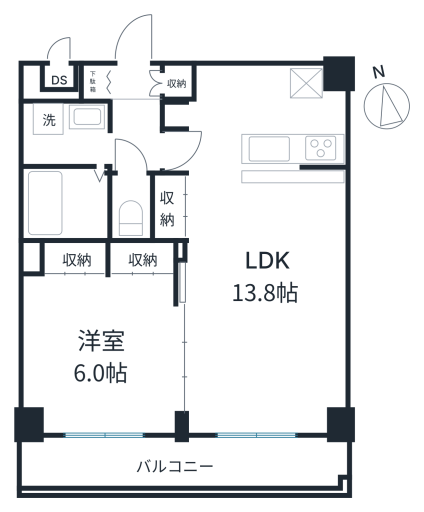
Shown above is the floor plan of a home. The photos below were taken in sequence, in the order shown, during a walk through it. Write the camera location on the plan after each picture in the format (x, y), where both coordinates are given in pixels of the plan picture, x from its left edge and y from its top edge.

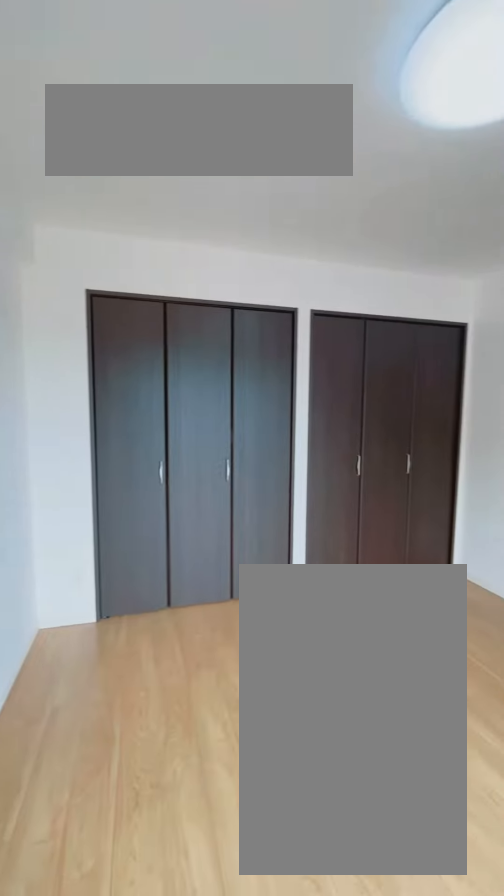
(66, 387)
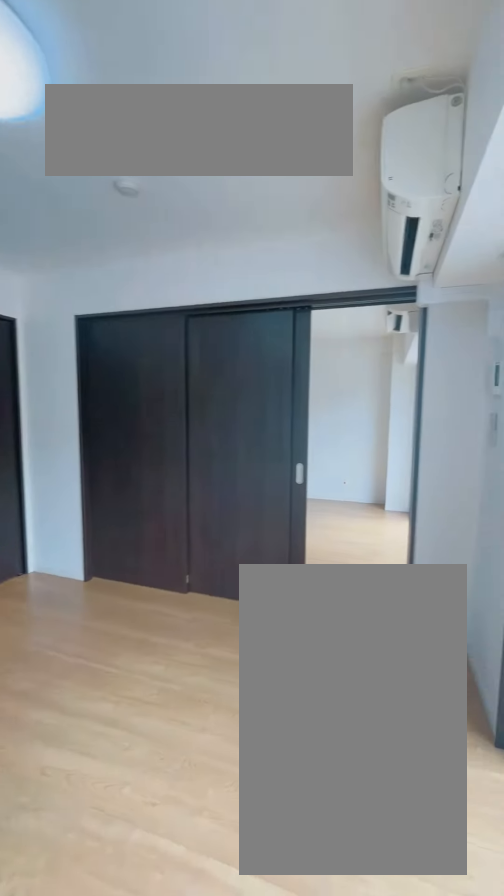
(69, 390)
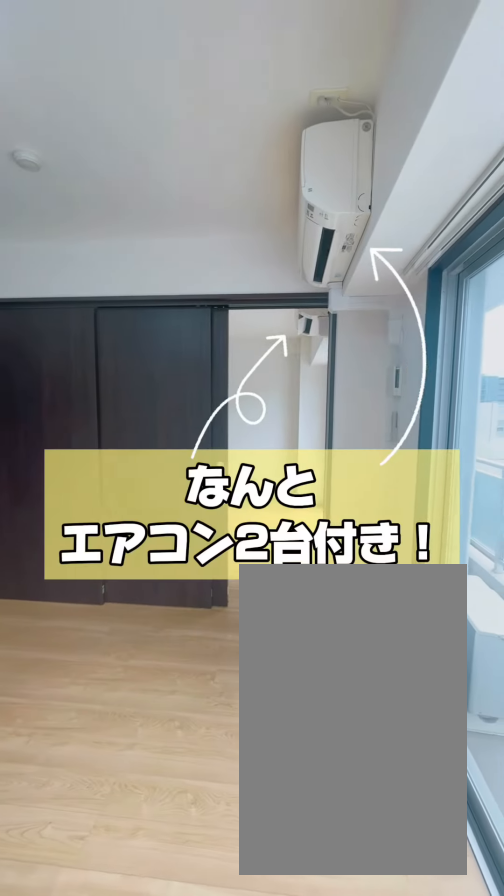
(69, 391)
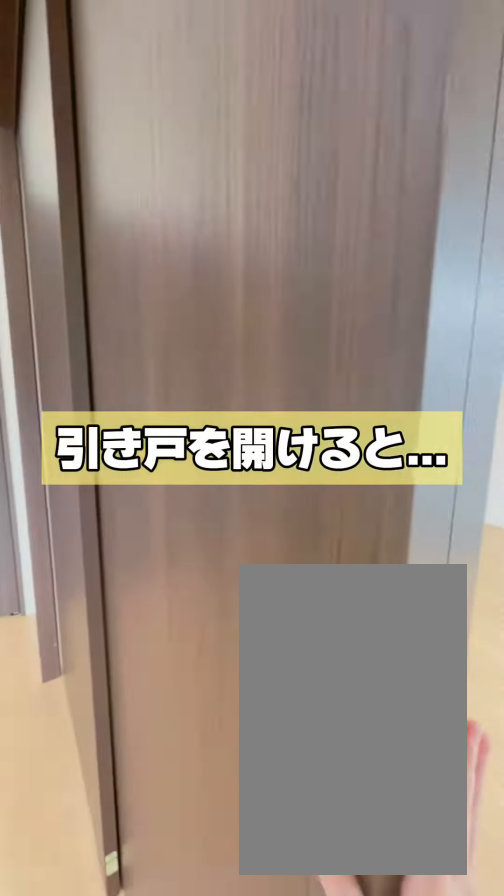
(125, 384)
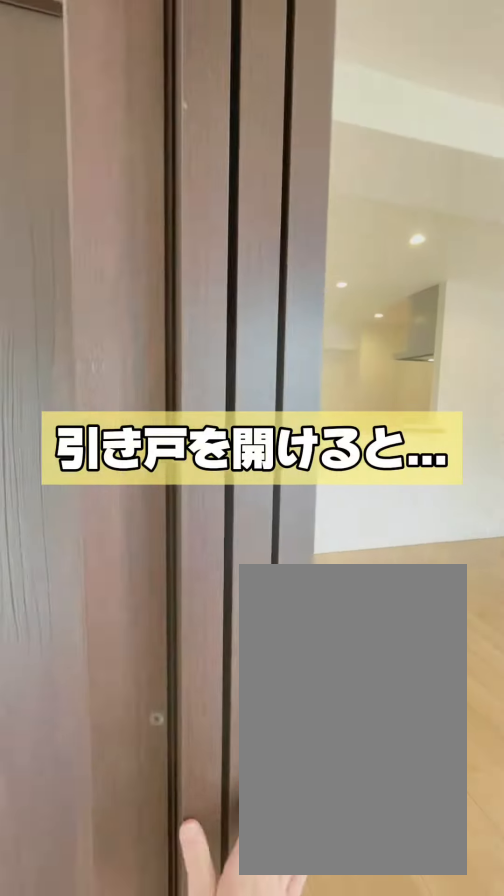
(175, 387)
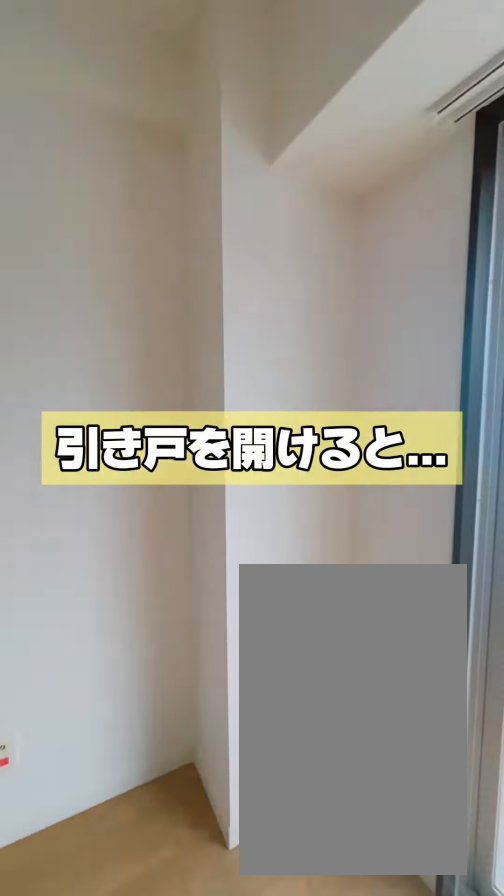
(223, 385)
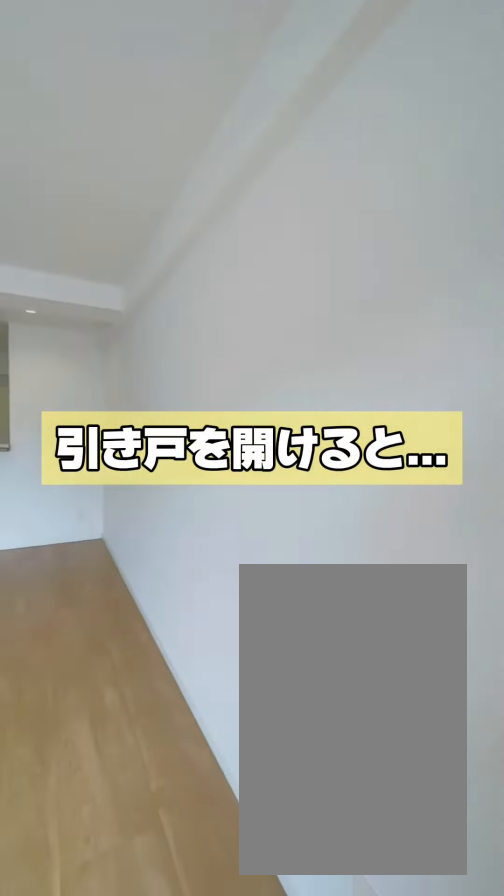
(246, 384)
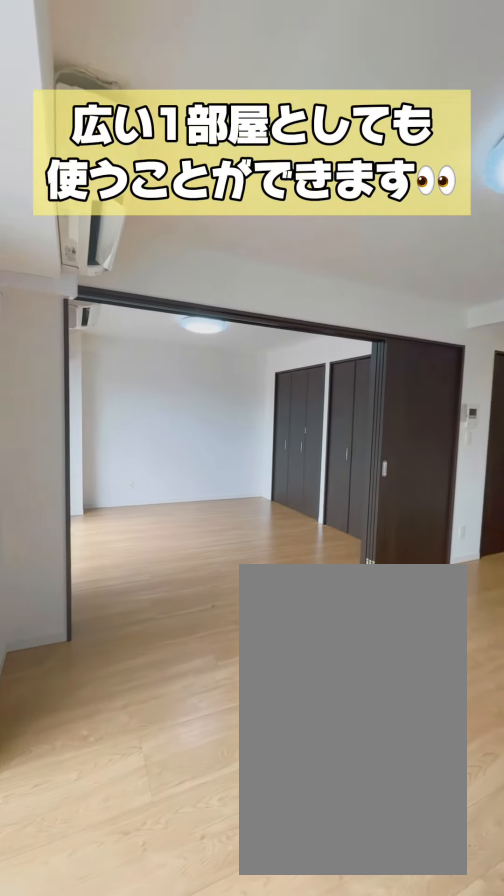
(263, 374)
